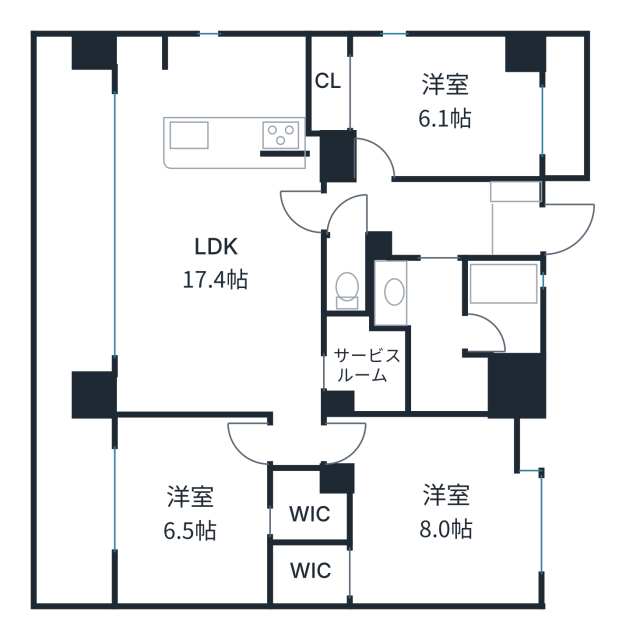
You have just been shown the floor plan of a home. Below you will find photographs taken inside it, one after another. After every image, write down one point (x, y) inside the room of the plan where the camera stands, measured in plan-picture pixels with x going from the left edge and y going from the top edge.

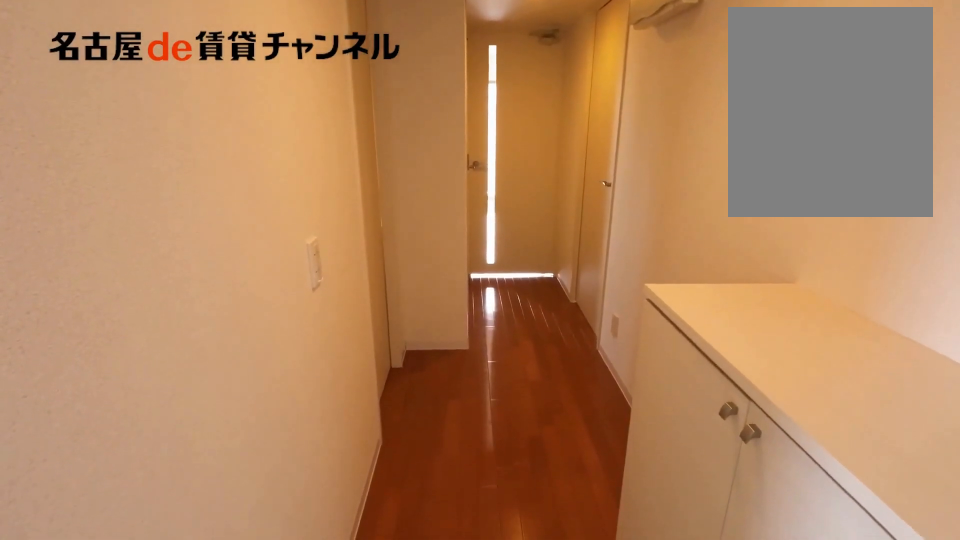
(513, 220)
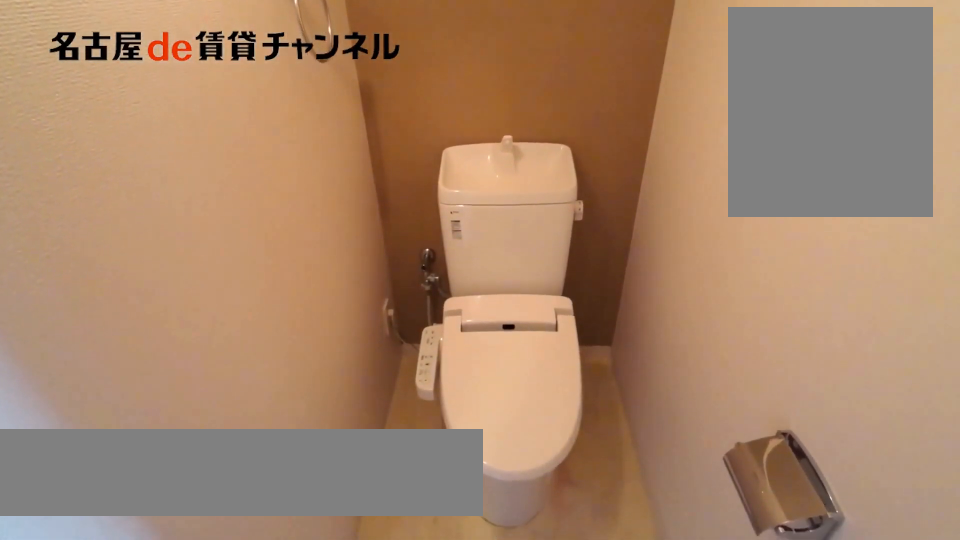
(347, 274)
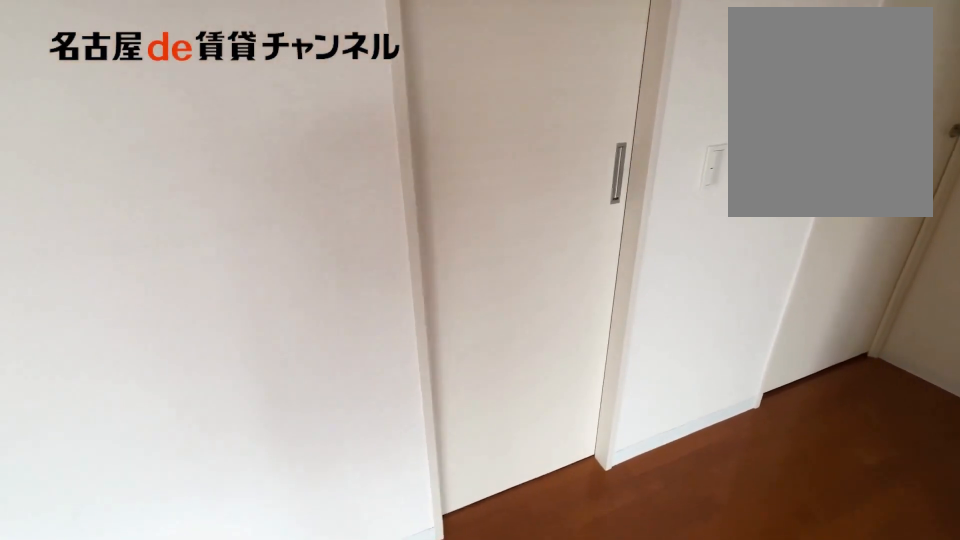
(215, 224)
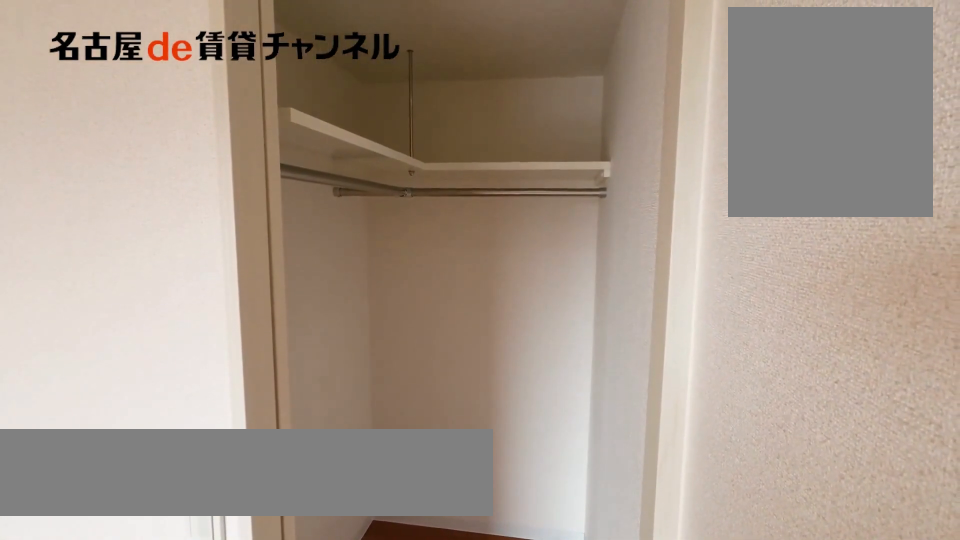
(212, 520)
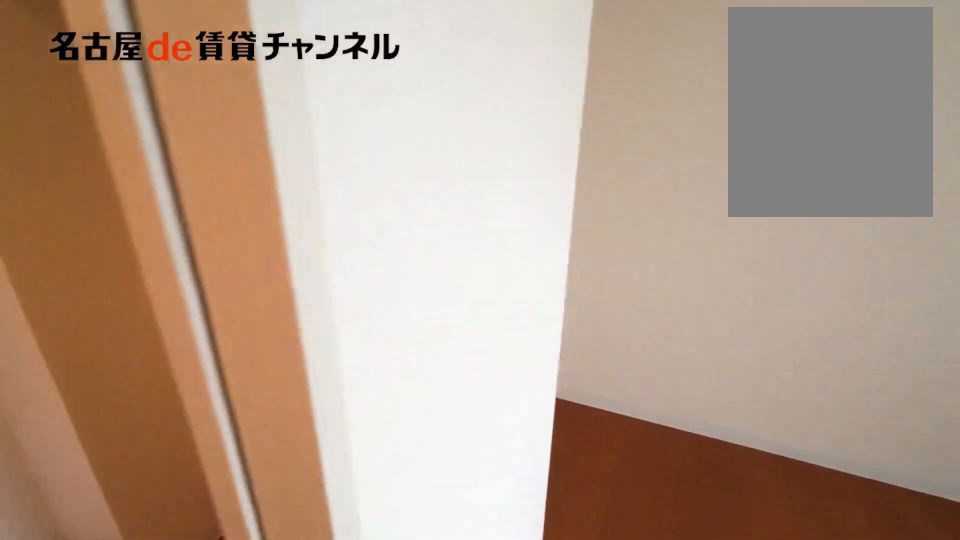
(418, 506)
